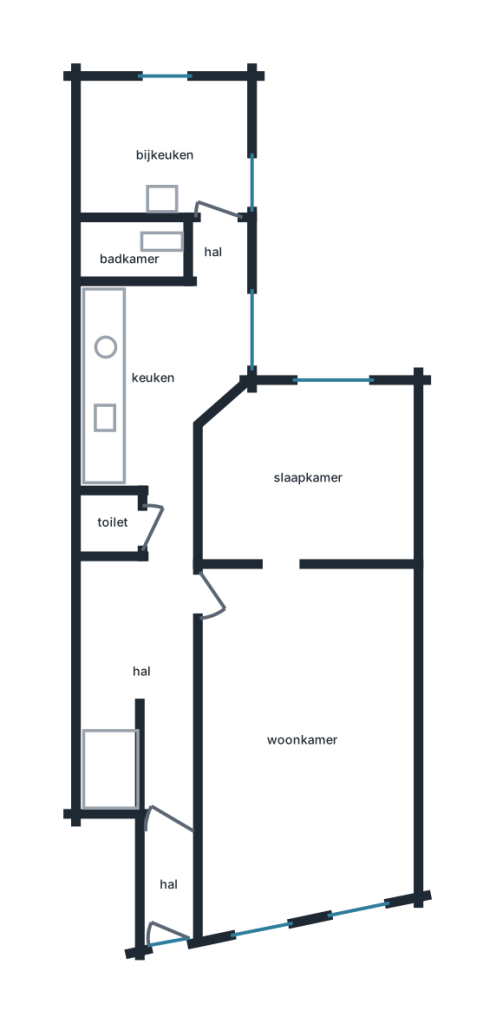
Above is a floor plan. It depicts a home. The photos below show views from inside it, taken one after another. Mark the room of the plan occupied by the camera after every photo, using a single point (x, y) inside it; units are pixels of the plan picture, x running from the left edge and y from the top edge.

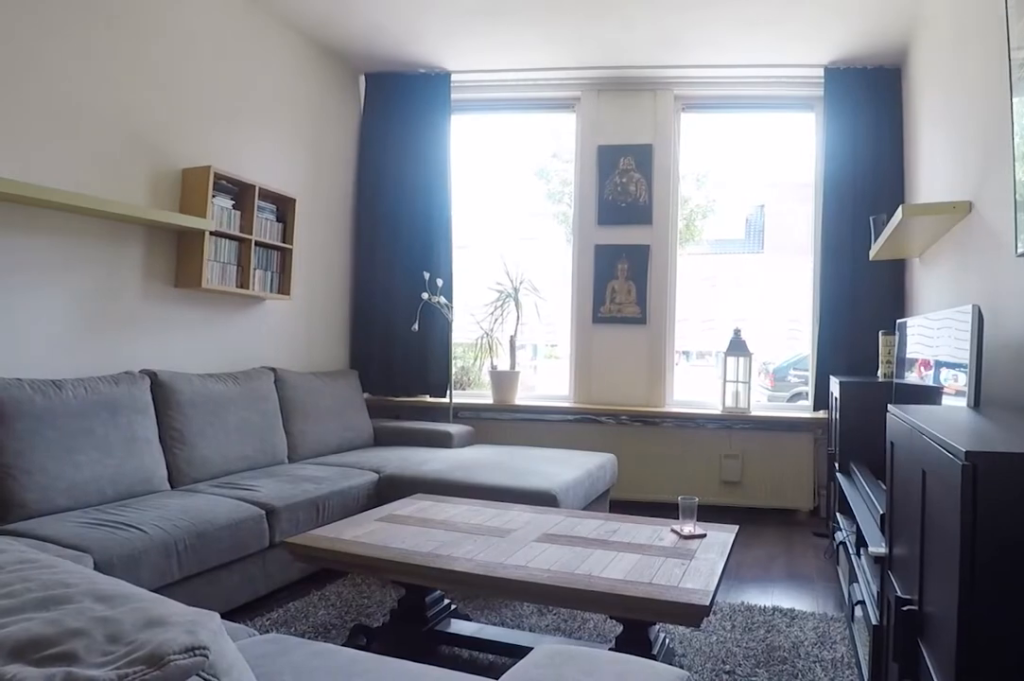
(410, 730)
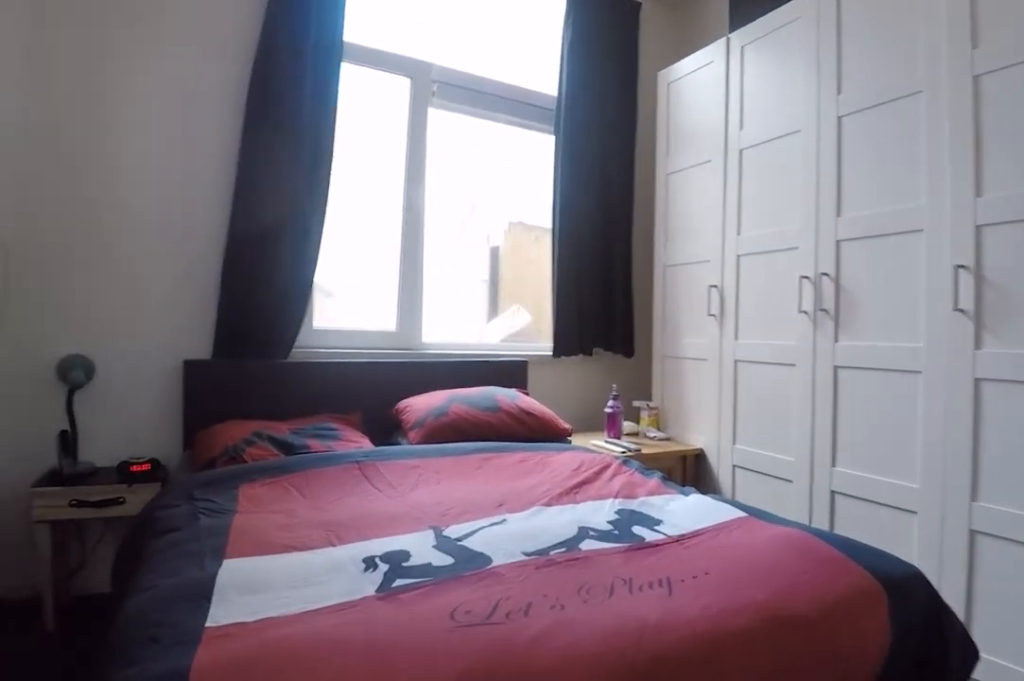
(310, 476)
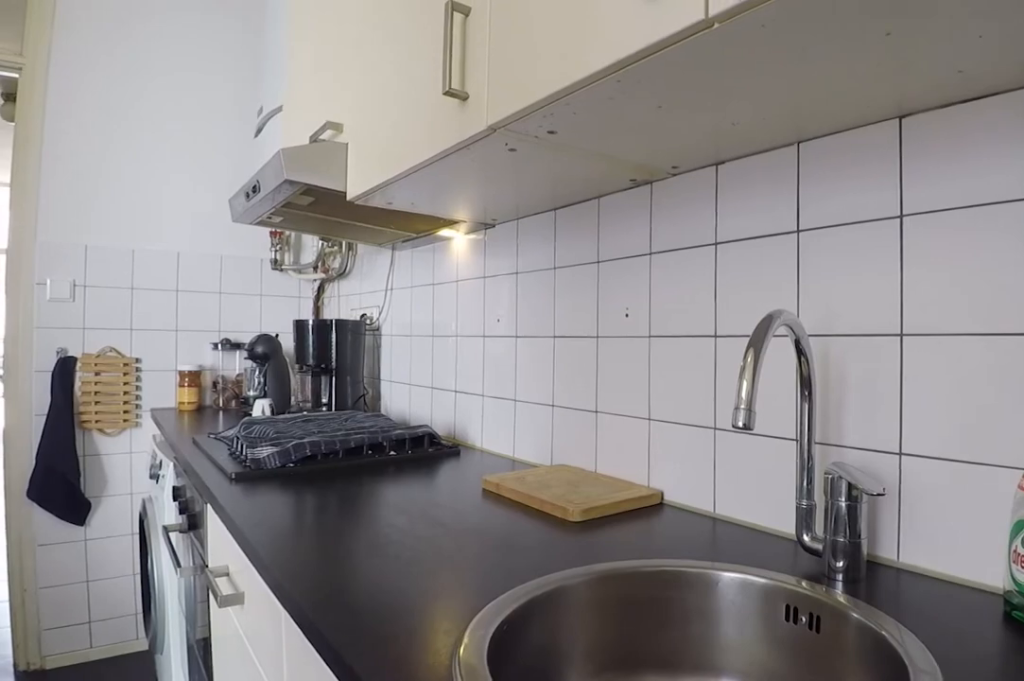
(156, 376)
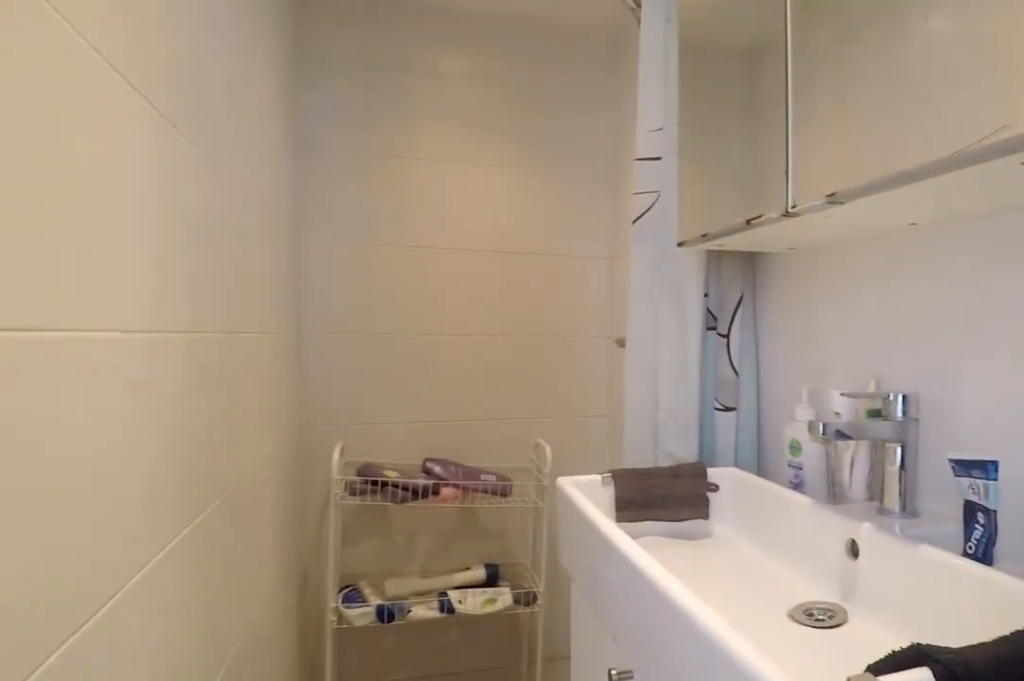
(157, 247)
